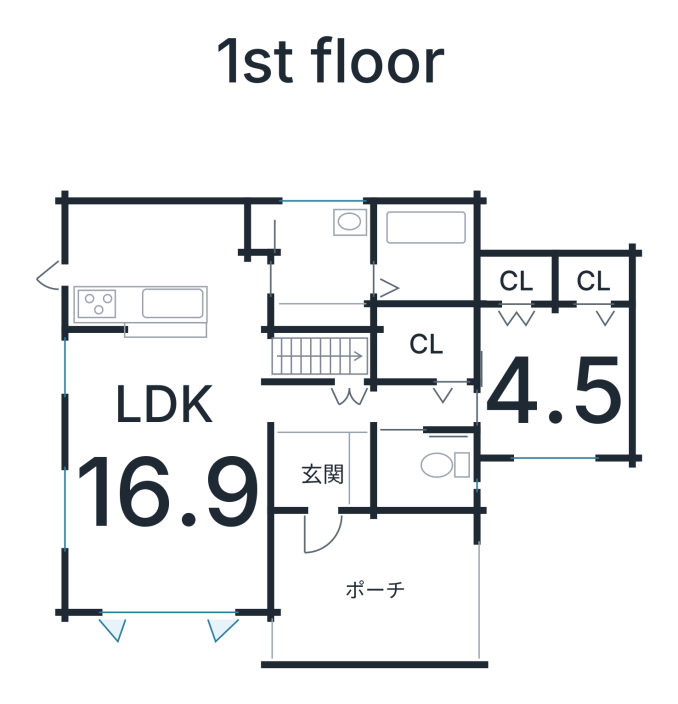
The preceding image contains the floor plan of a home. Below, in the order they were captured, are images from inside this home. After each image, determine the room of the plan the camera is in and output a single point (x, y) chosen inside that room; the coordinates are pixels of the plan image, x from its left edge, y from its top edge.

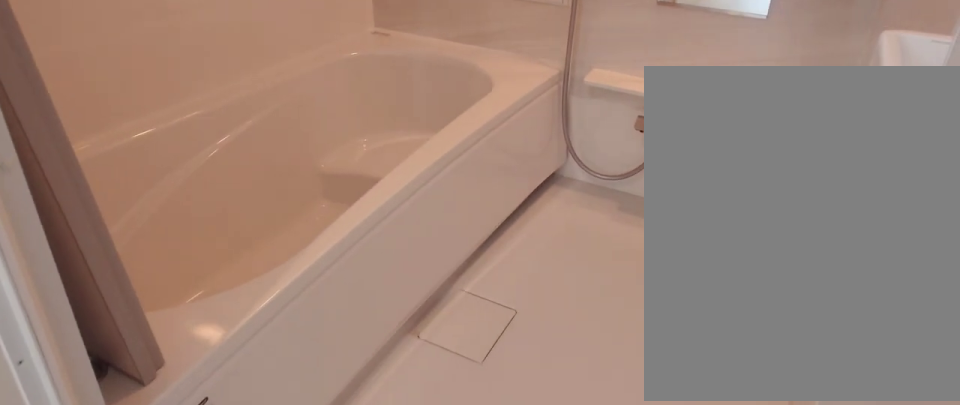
(422, 257)
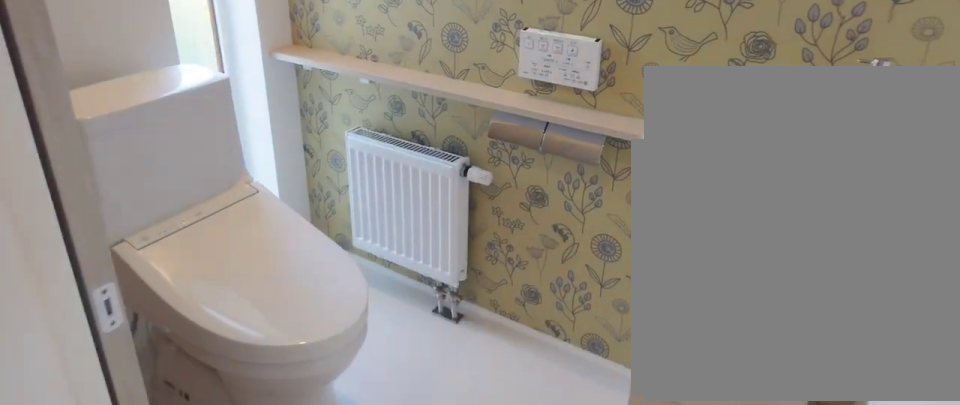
(418, 477)
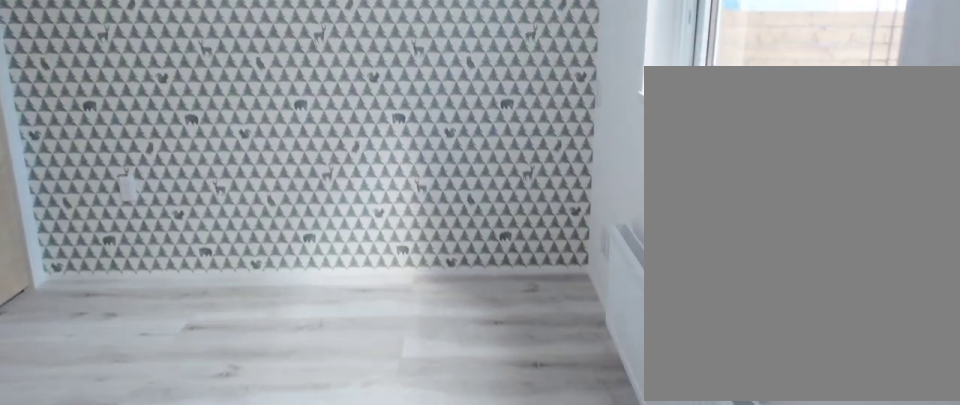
(551, 379)
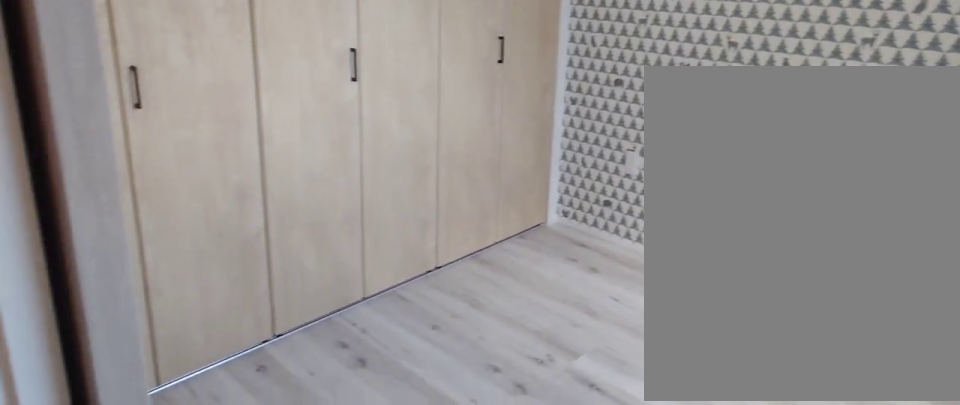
(551, 379)
